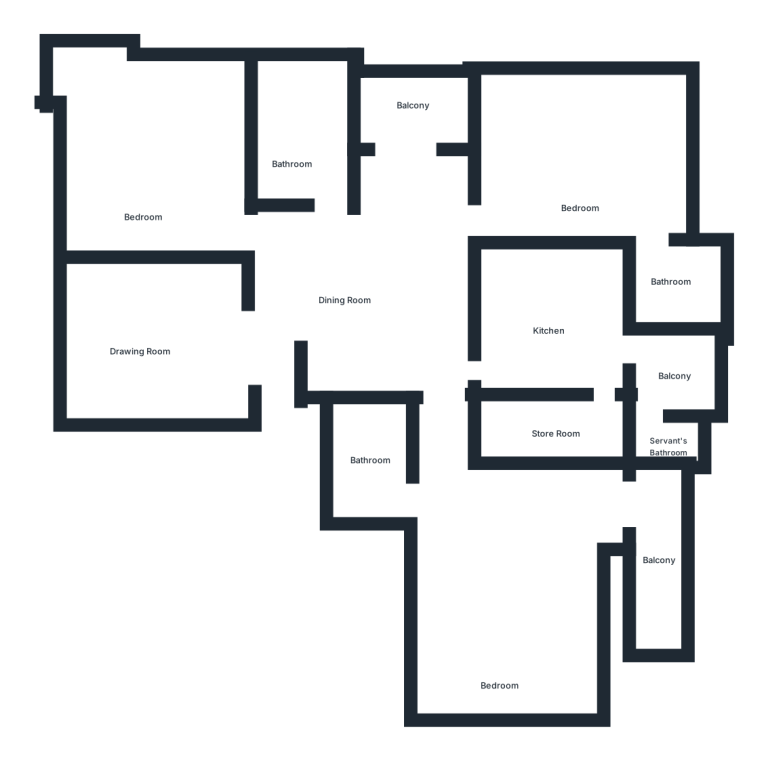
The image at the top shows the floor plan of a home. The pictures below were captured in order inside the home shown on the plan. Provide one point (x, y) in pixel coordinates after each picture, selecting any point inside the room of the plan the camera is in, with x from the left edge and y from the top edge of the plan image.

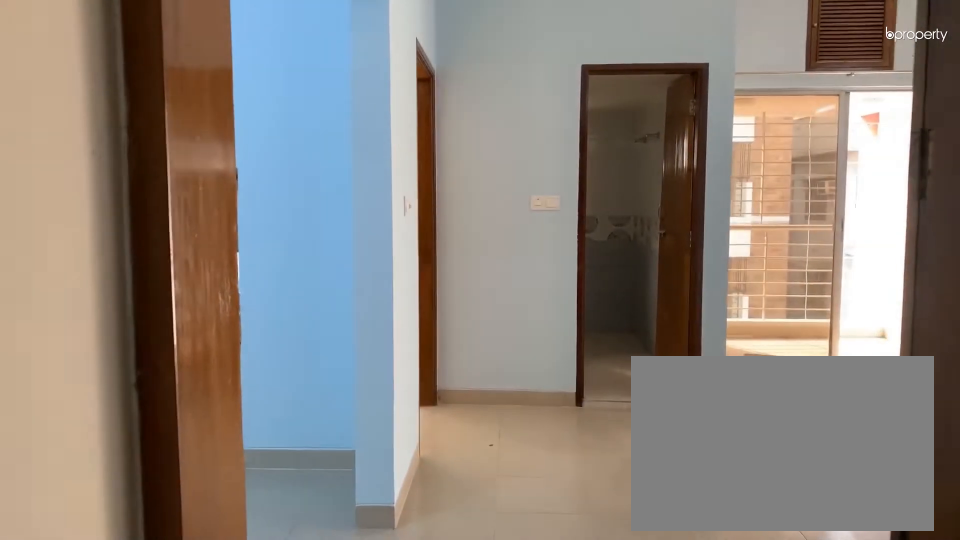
(272, 423)
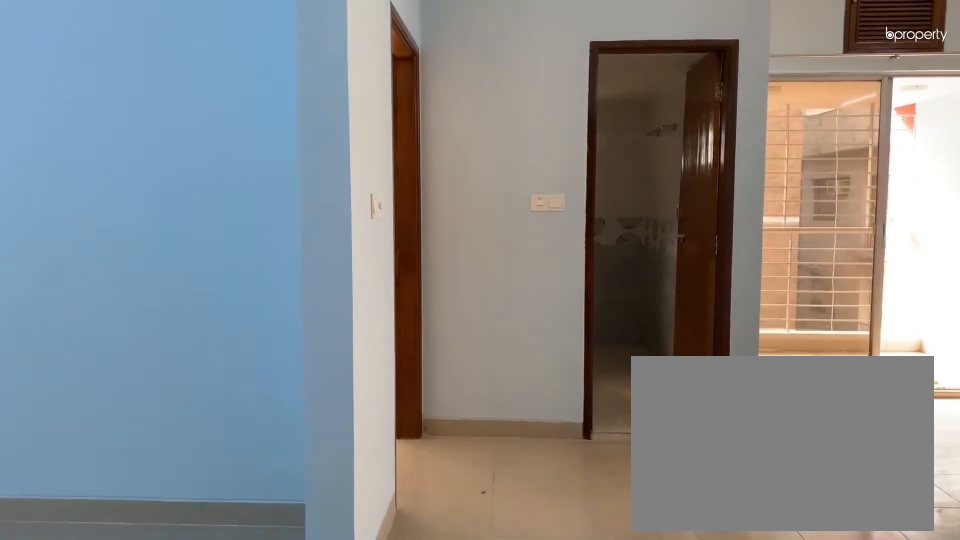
(272, 423)
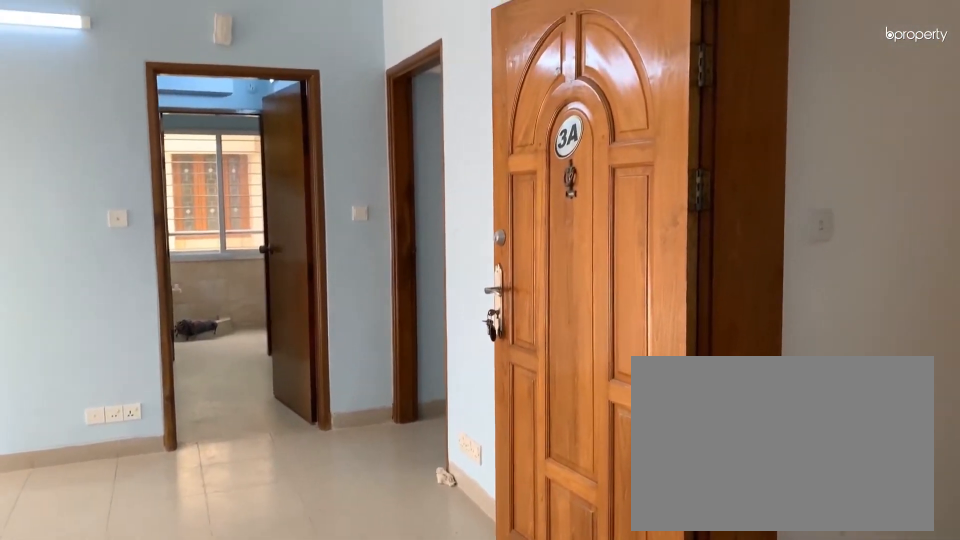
(359, 294)
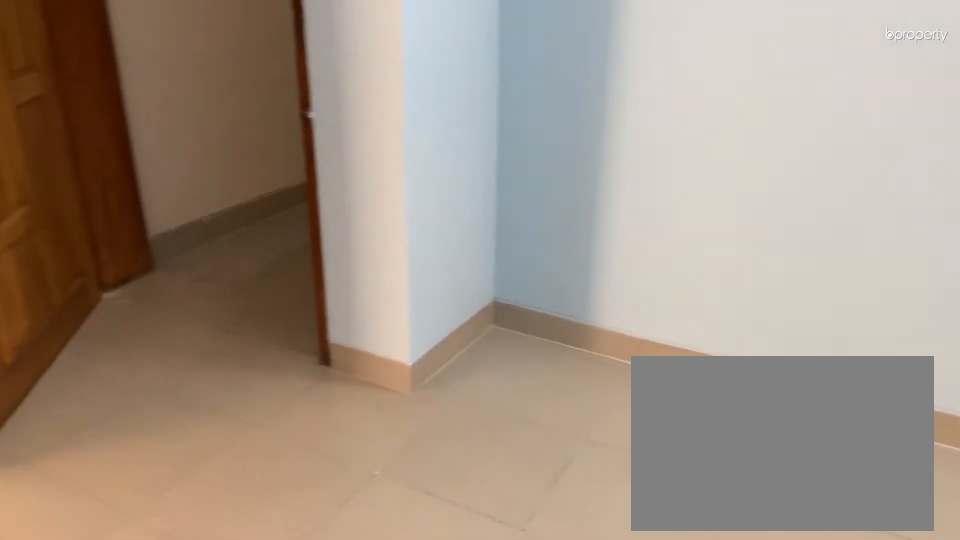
(138, 332)
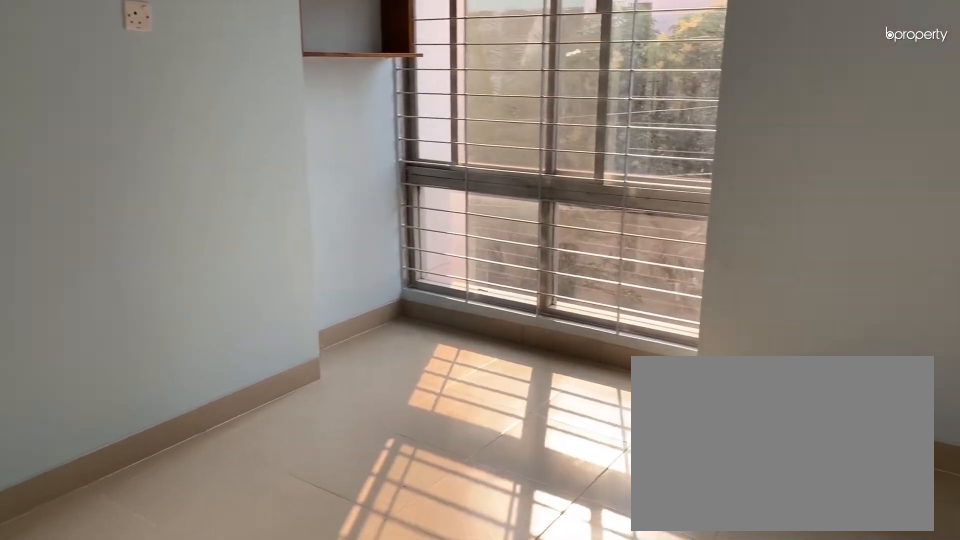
(144, 176)
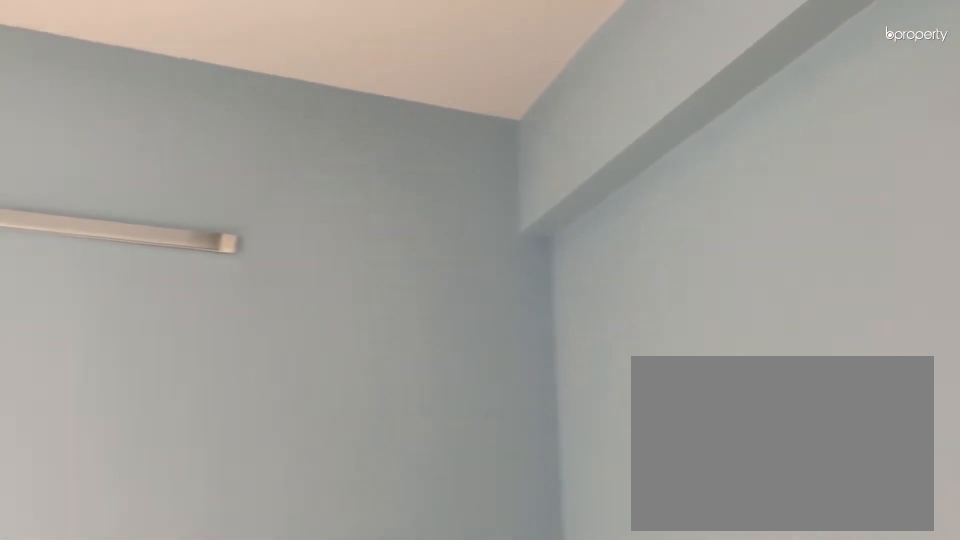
(143, 176)
